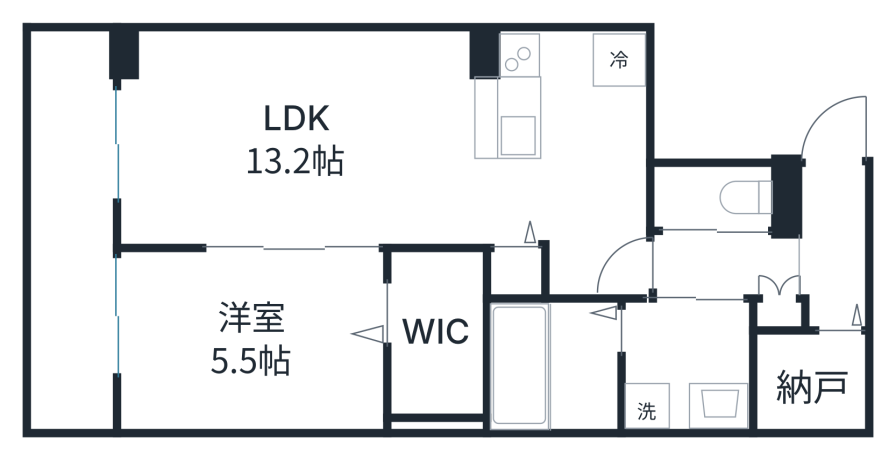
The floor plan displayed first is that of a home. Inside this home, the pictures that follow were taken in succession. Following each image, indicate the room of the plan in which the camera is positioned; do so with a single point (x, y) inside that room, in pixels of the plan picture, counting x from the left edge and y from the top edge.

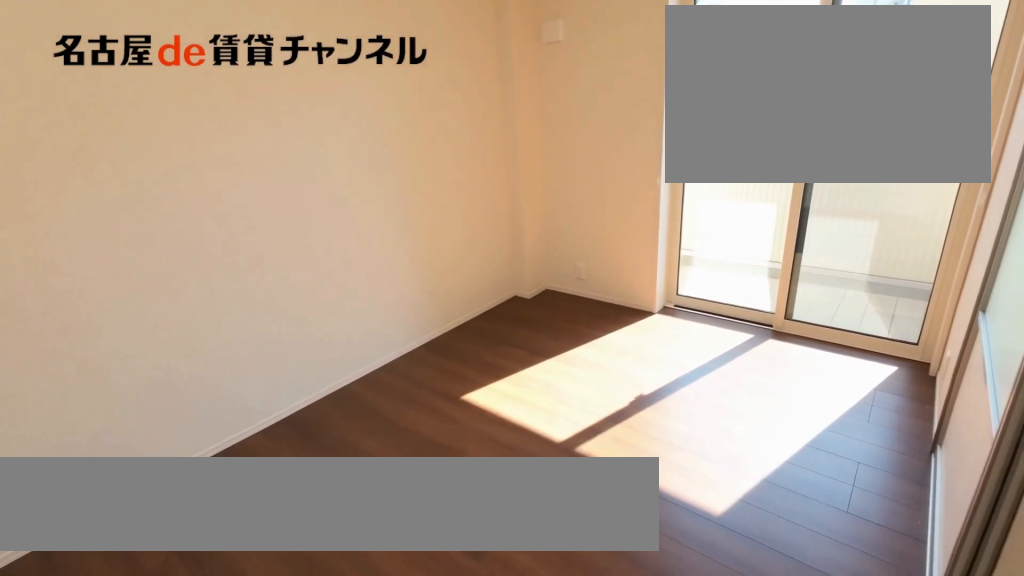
(247, 338)
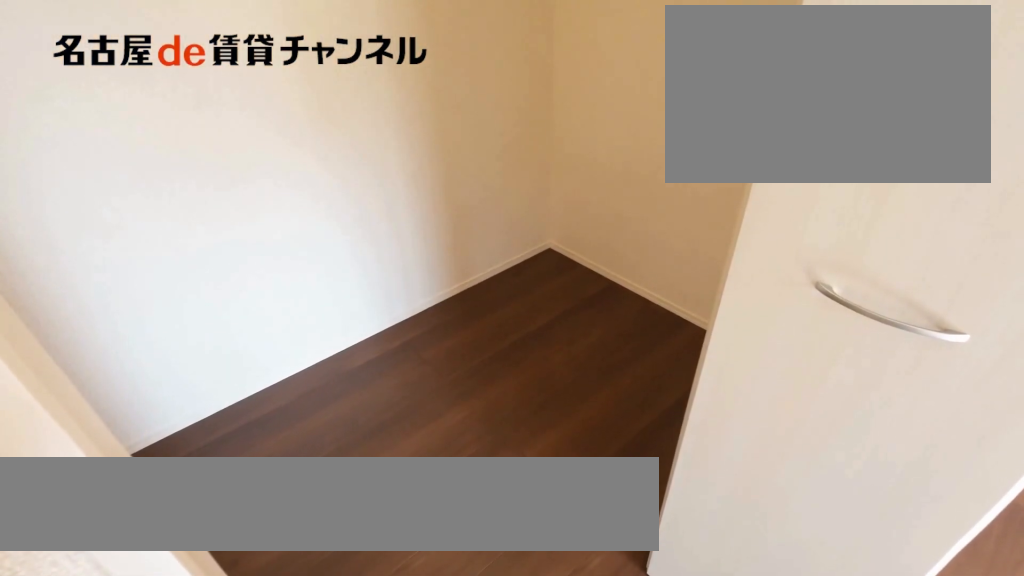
(432, 336)
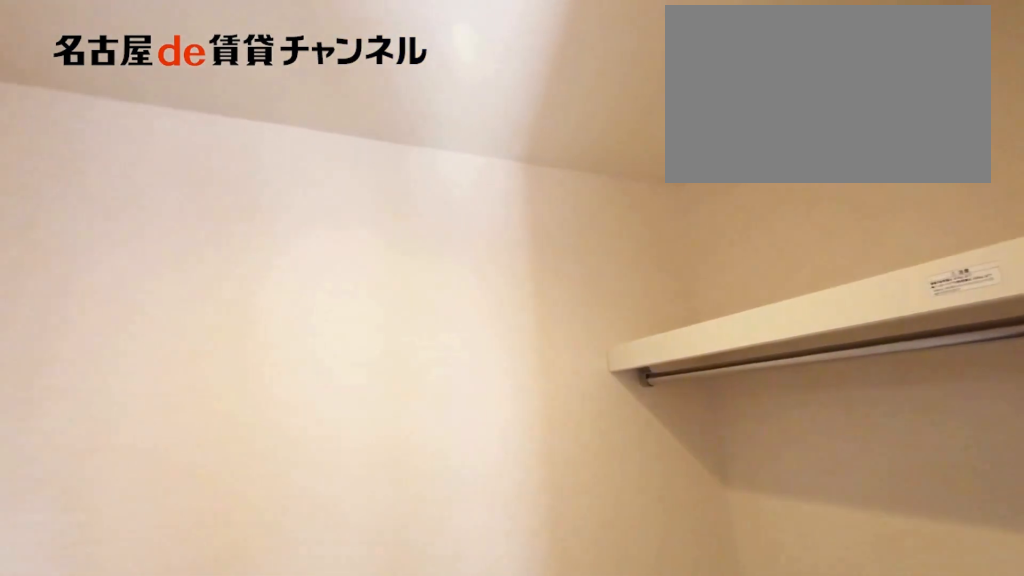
(432, 336)
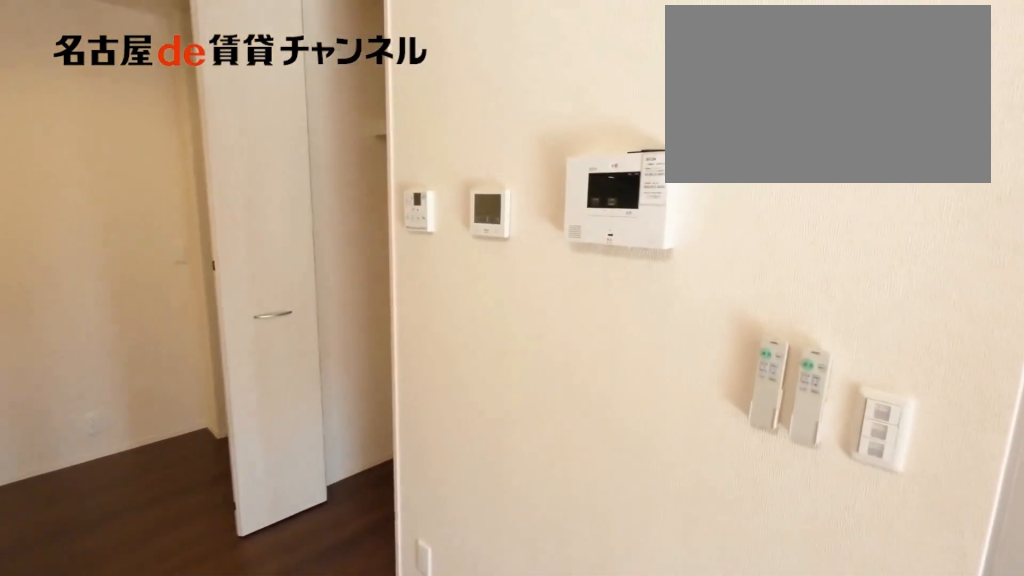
(340, 149)
